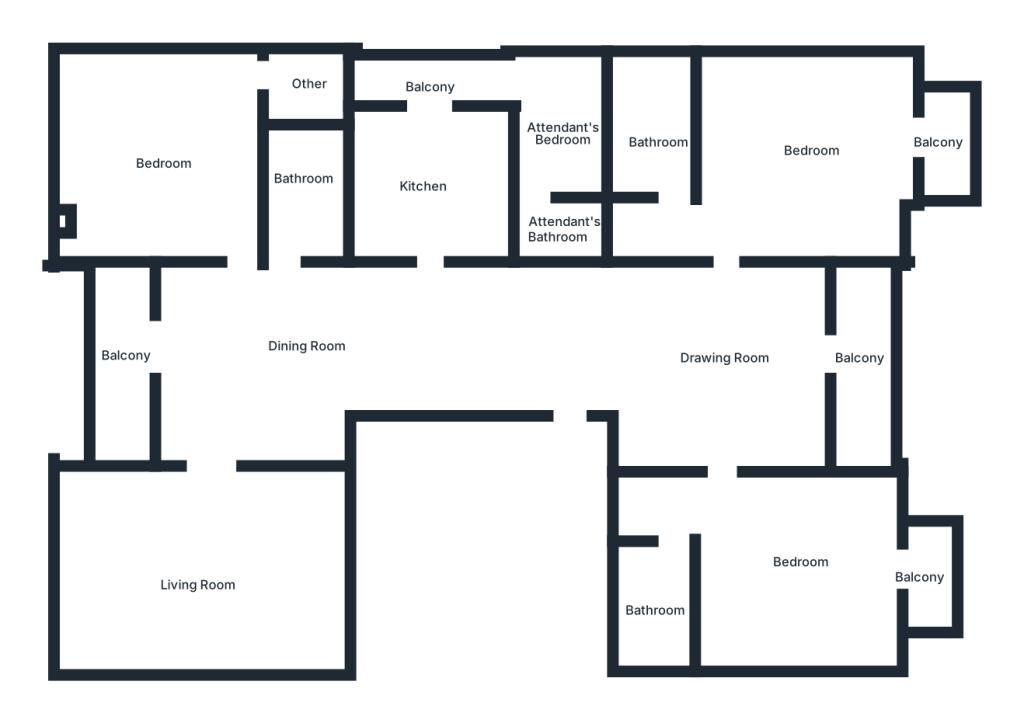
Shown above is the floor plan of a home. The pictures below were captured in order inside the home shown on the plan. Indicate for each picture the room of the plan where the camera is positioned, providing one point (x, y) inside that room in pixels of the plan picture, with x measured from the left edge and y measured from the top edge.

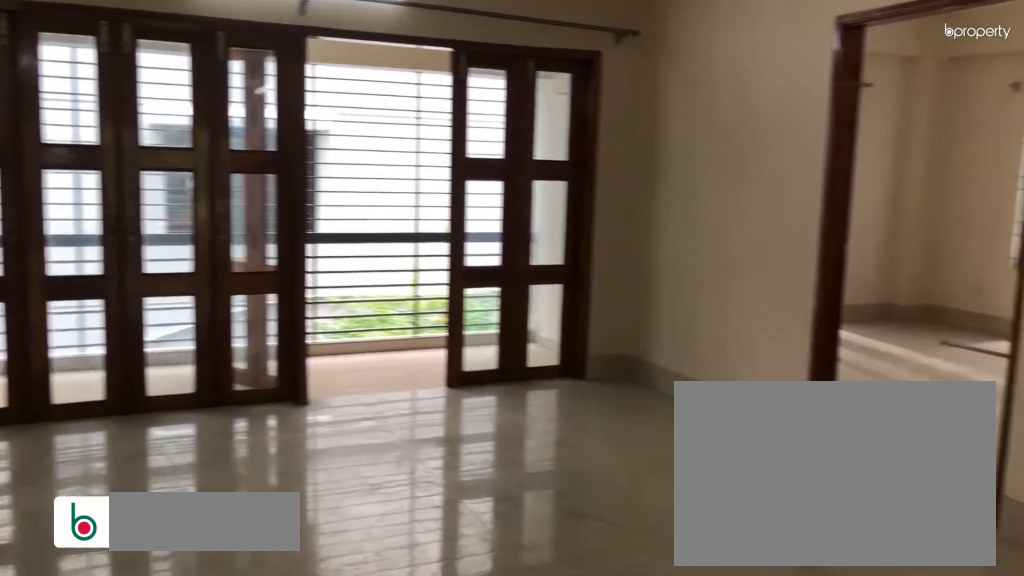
(697, 348)
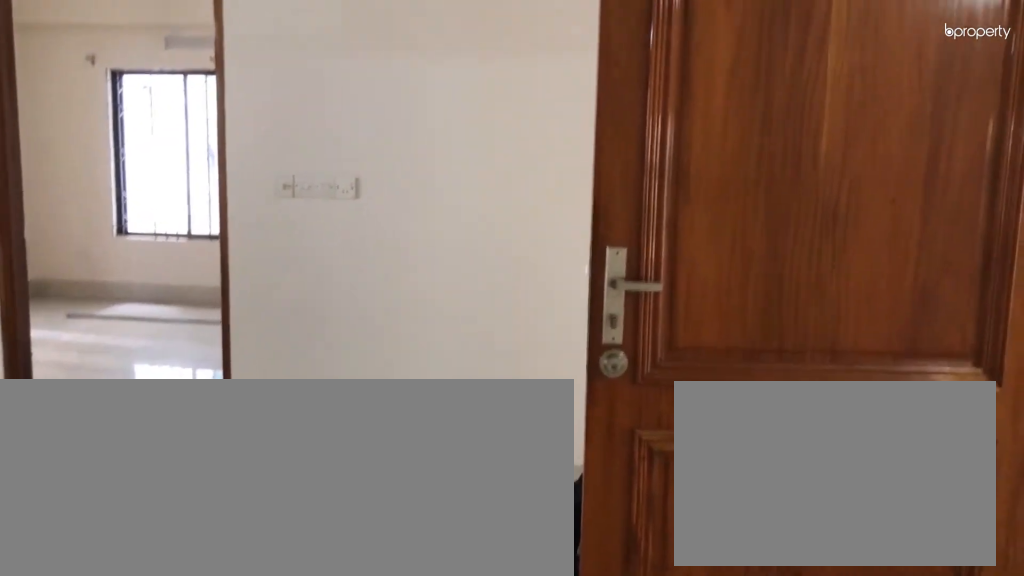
(697, 348)
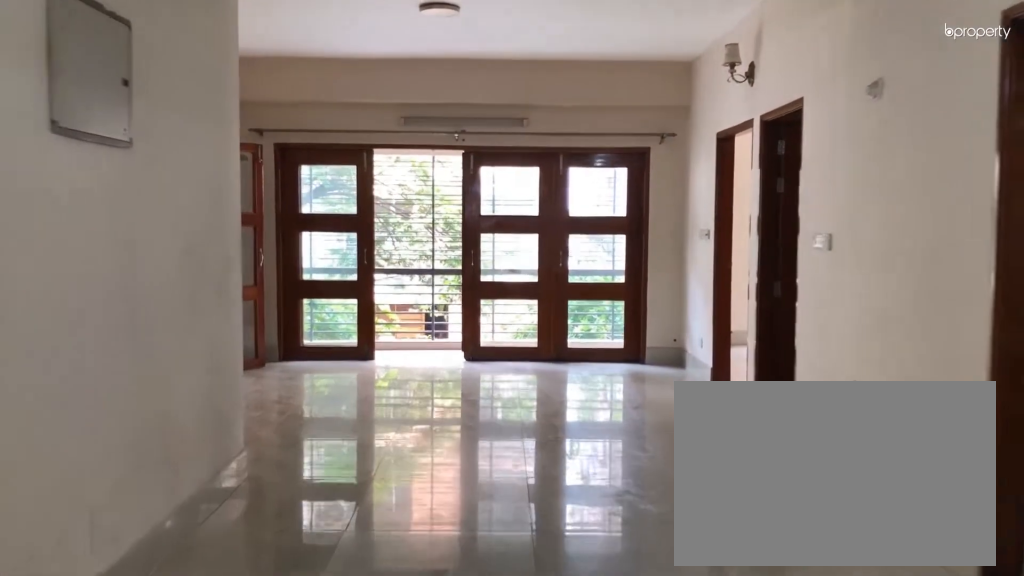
(394, 336)
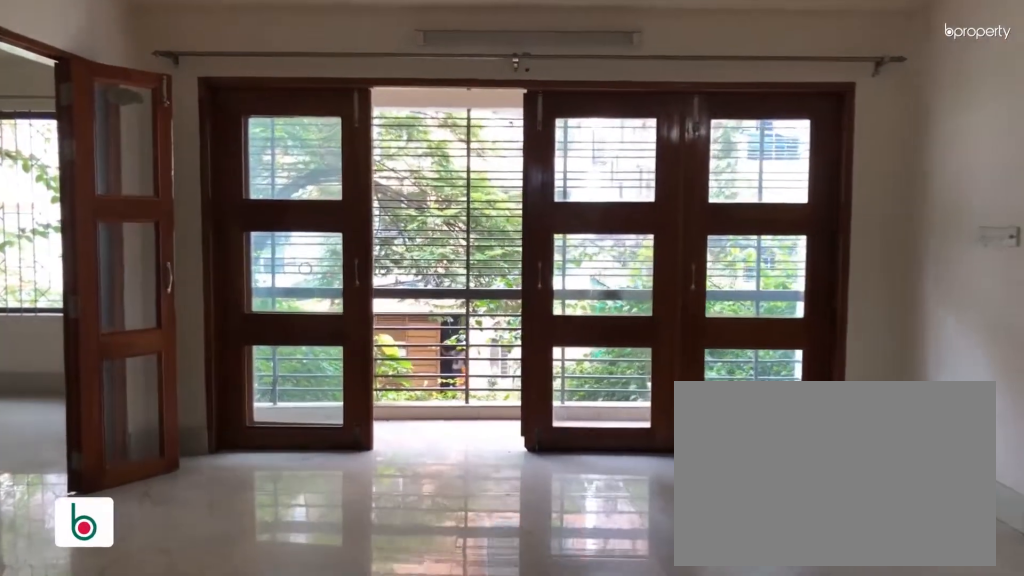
(237, 367)
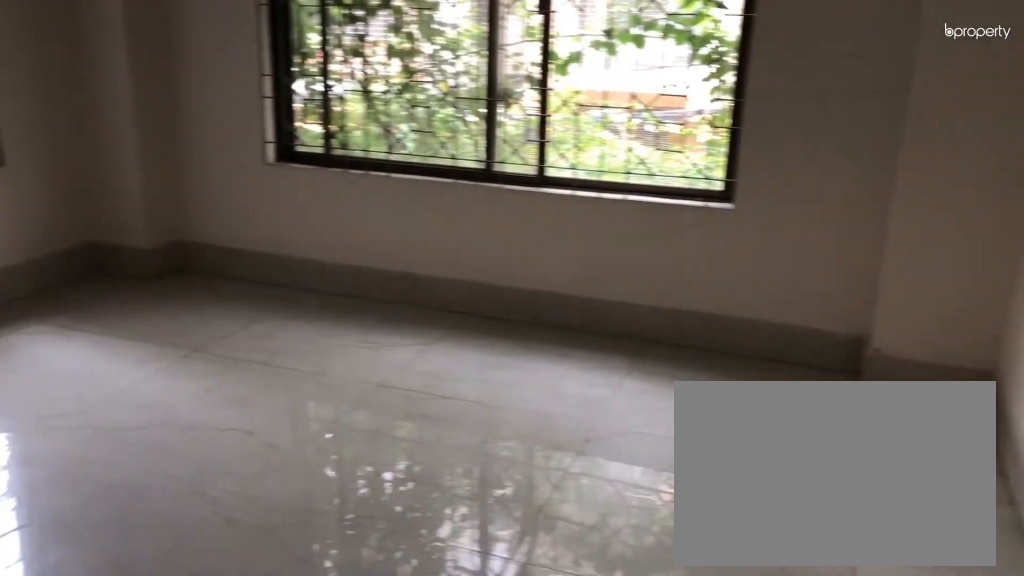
(206, 561)
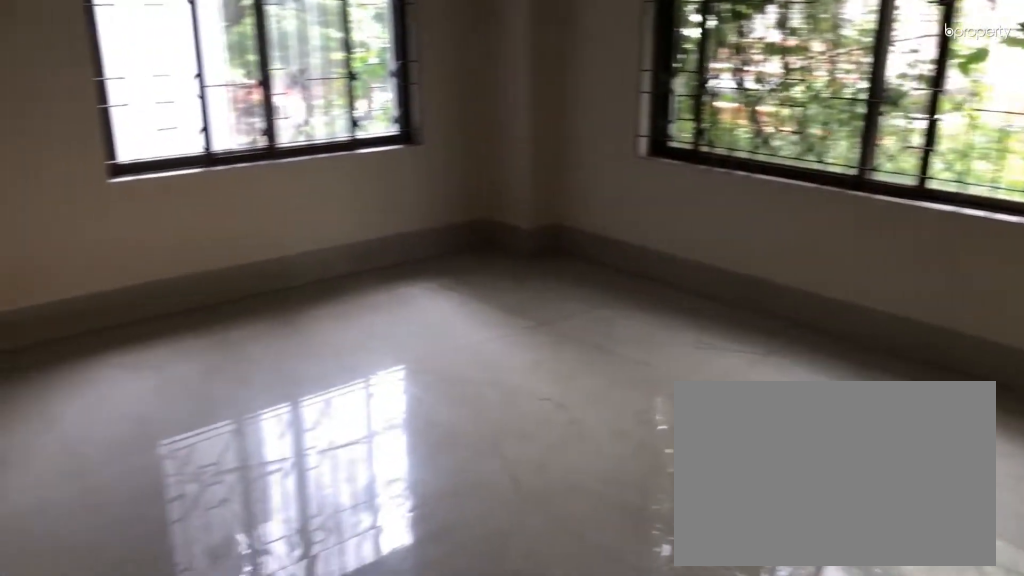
(206, 561)
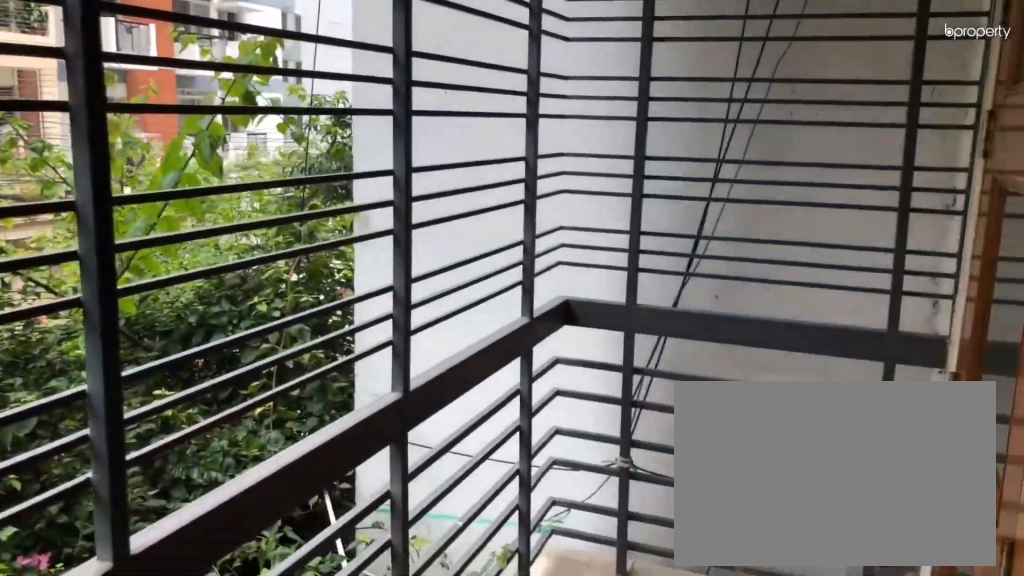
(116, 351)
